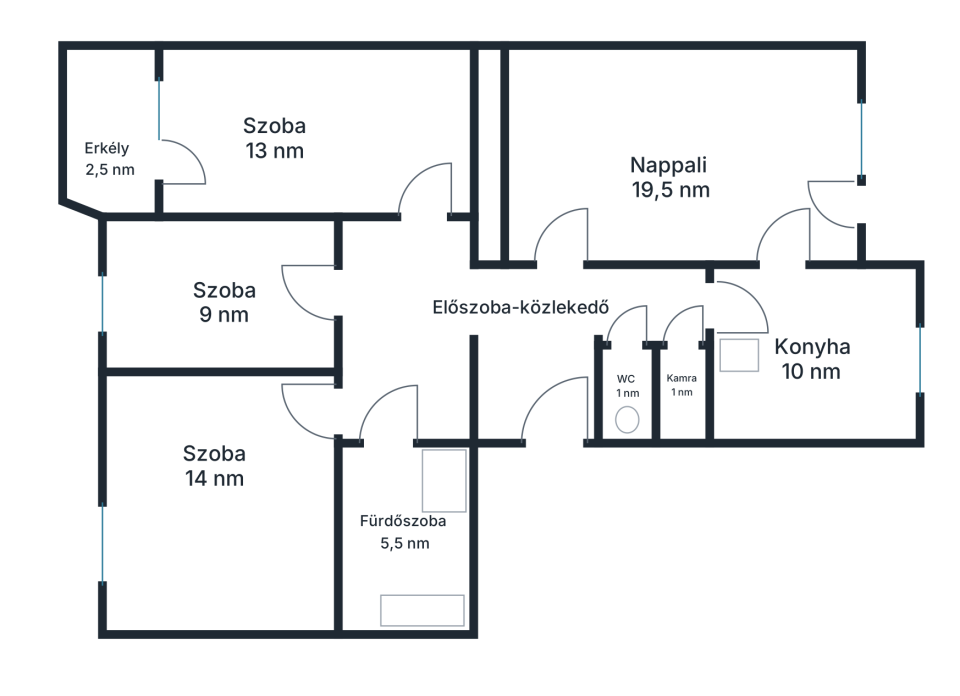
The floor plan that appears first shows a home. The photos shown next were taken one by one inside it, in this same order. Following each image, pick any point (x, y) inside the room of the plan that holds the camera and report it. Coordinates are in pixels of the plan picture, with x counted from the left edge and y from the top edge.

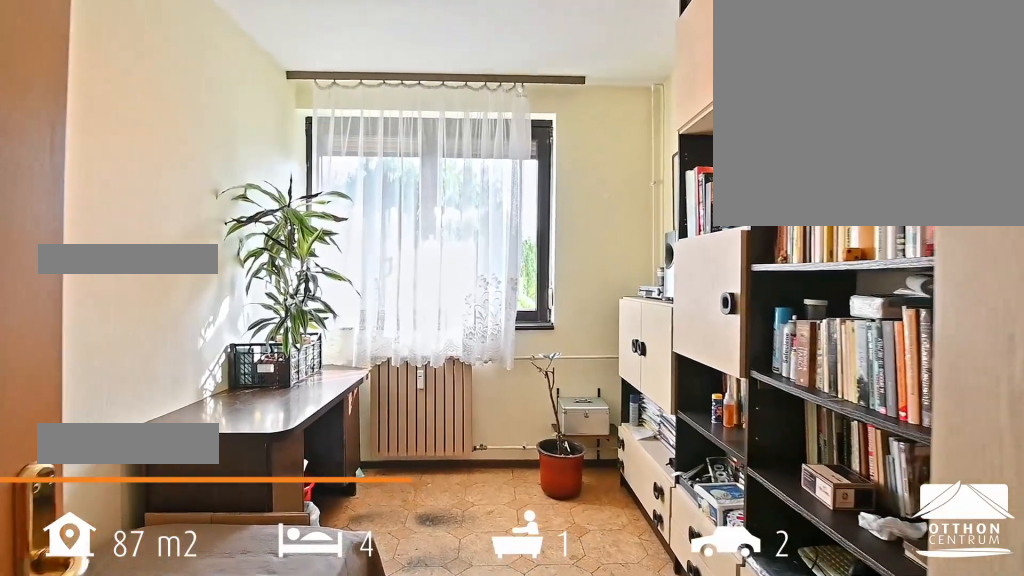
(225, 300)
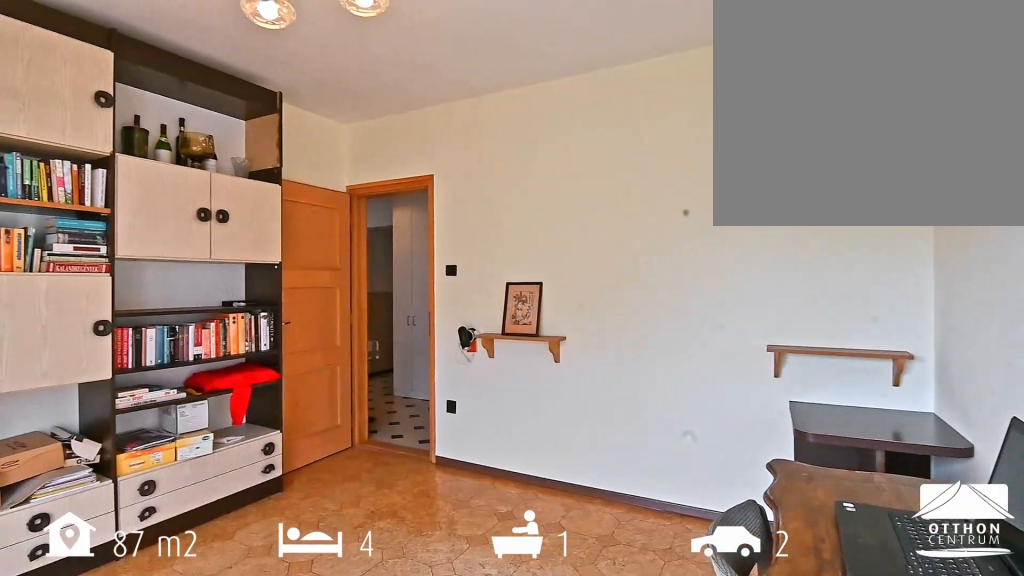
(216, 468)
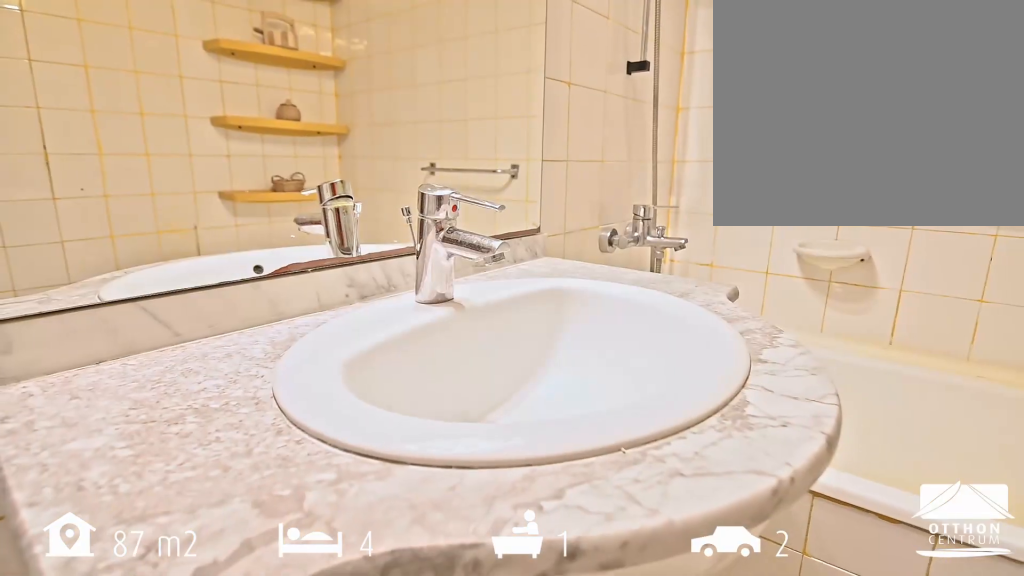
(402, 541)
